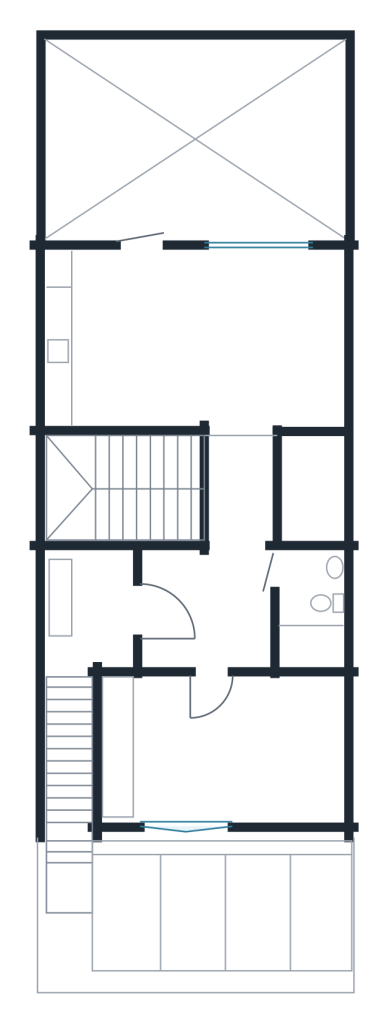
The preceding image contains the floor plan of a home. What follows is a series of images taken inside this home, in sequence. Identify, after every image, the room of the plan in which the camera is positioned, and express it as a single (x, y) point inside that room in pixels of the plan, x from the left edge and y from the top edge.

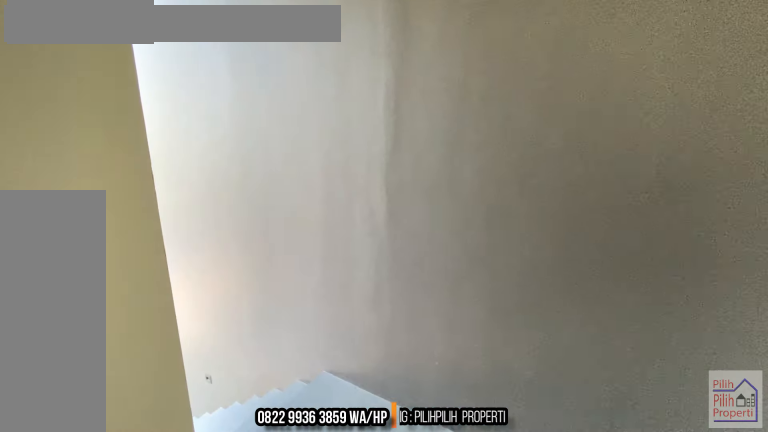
(87, 670)
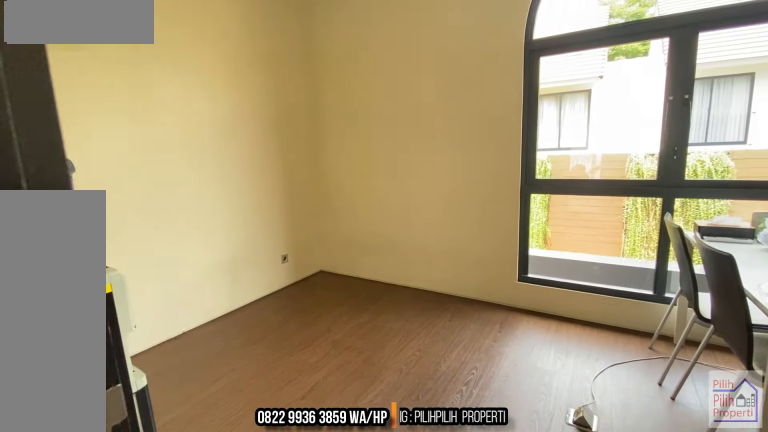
(216, 754)
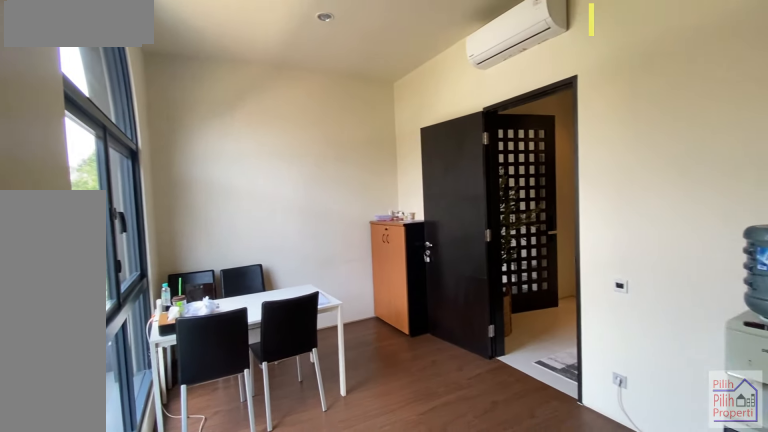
(216, 754)
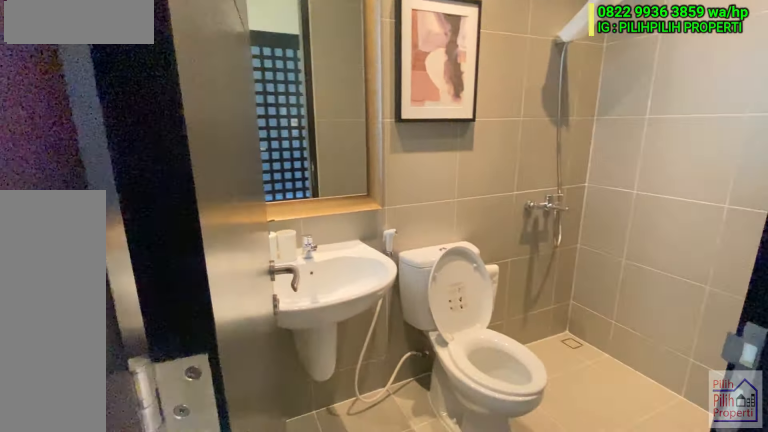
(308, 608)
